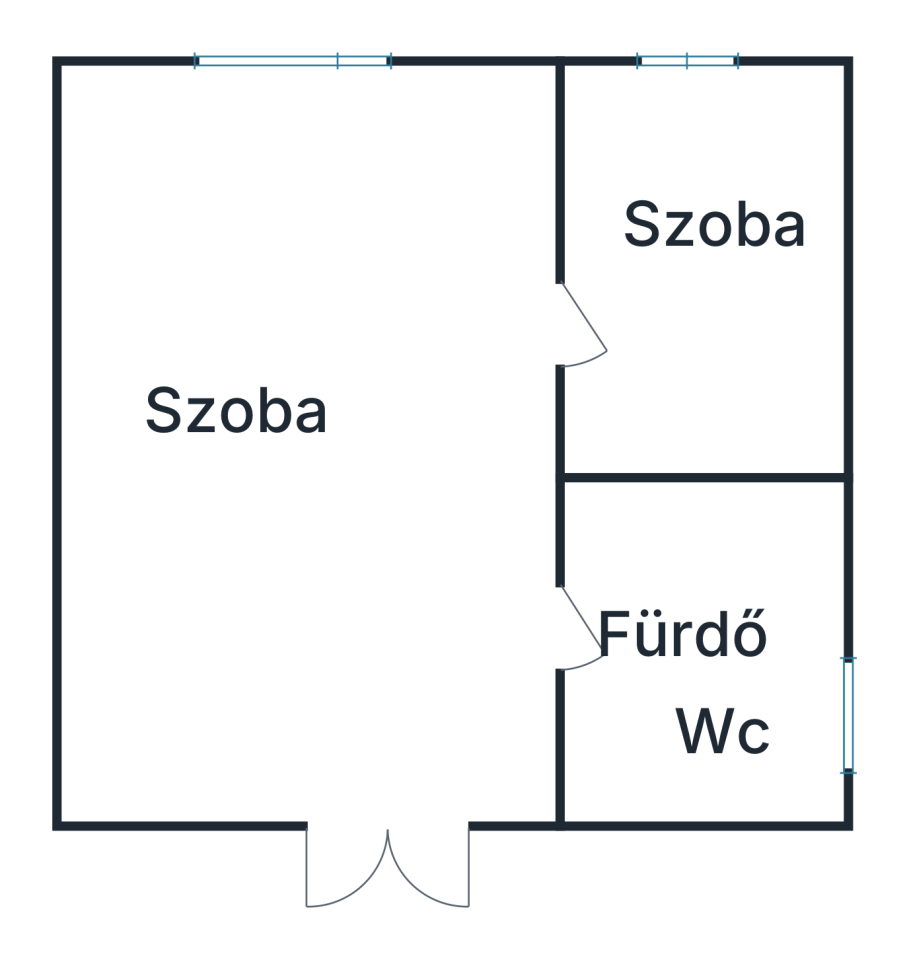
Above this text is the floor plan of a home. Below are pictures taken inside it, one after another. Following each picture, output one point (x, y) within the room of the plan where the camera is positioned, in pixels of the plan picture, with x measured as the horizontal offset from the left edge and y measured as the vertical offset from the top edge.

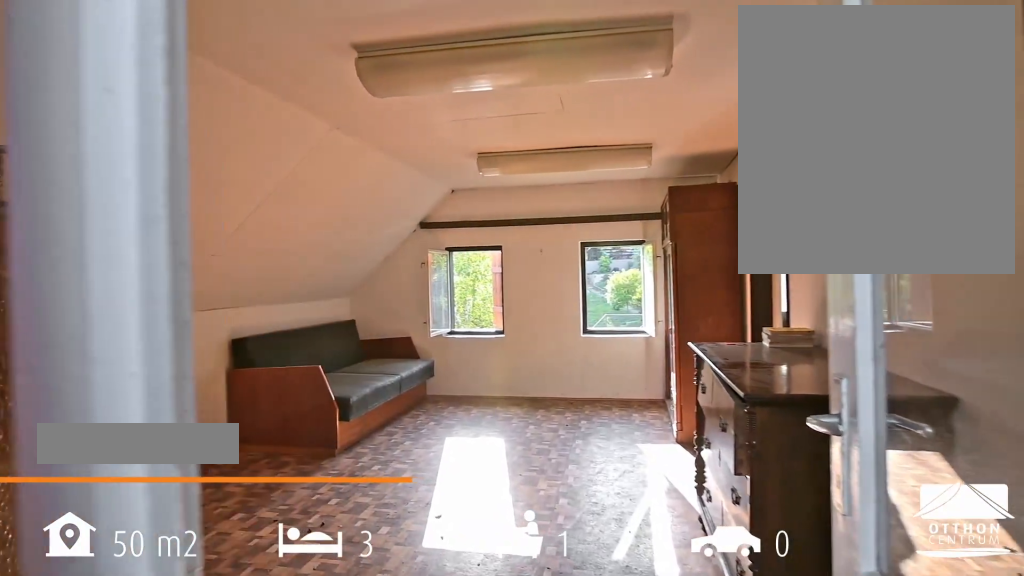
(312, 447)
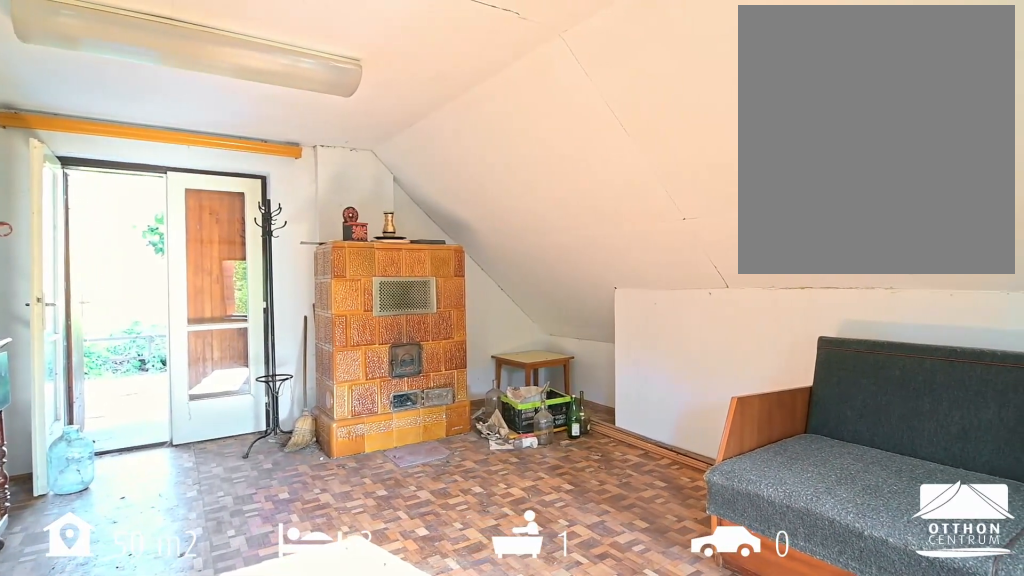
(312, 447)
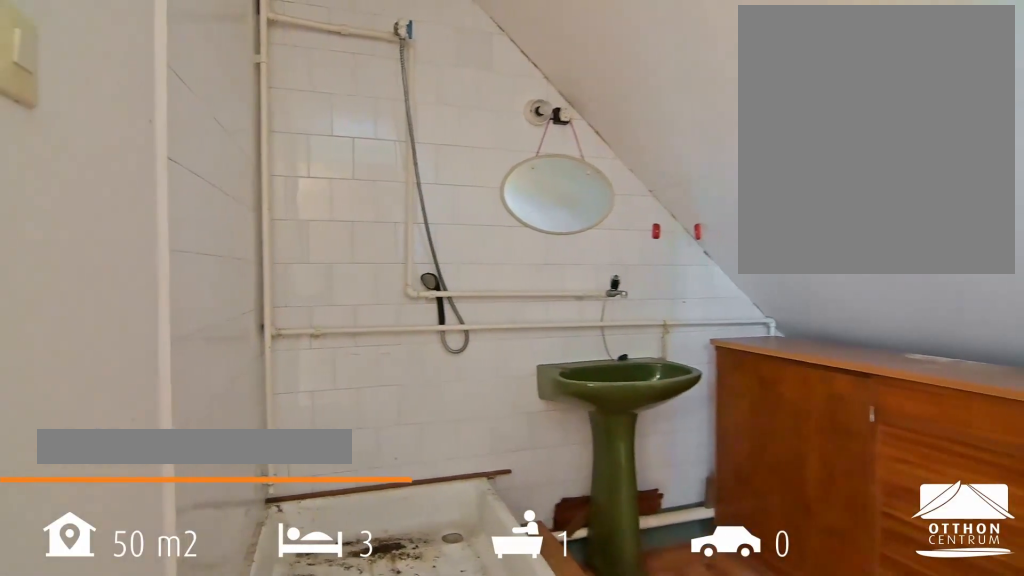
(704, 653)
